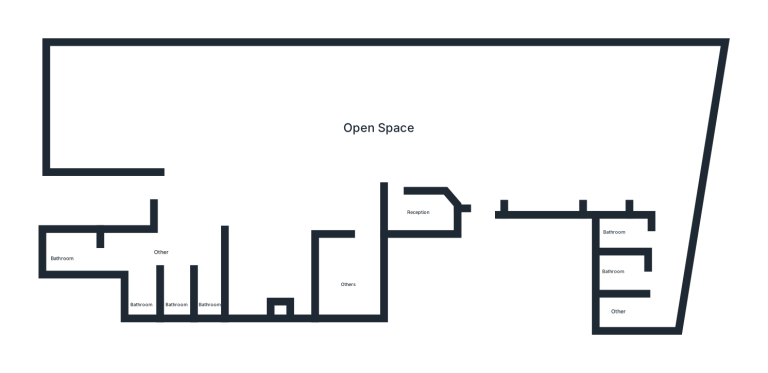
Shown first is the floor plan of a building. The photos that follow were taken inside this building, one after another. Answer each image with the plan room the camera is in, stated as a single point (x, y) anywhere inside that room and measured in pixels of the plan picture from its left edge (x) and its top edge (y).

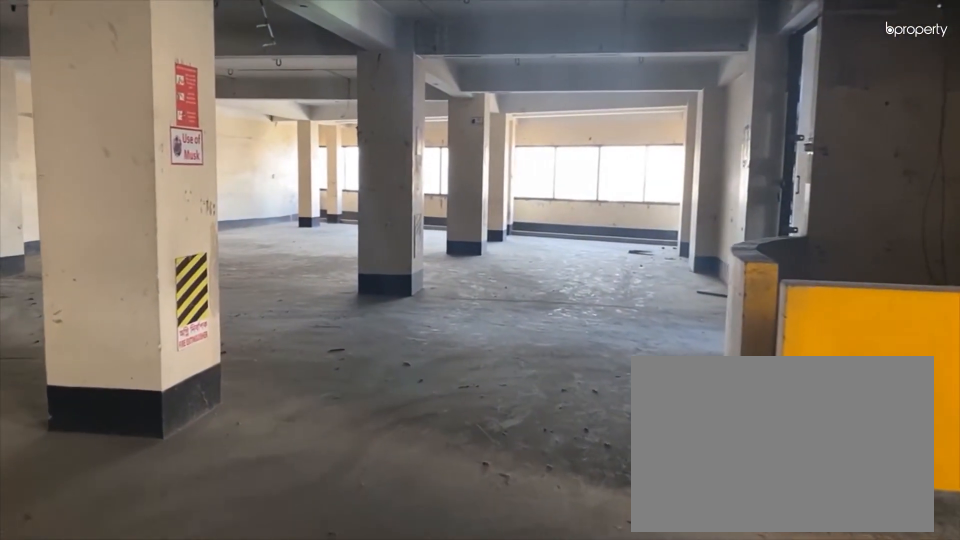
(348, 137)
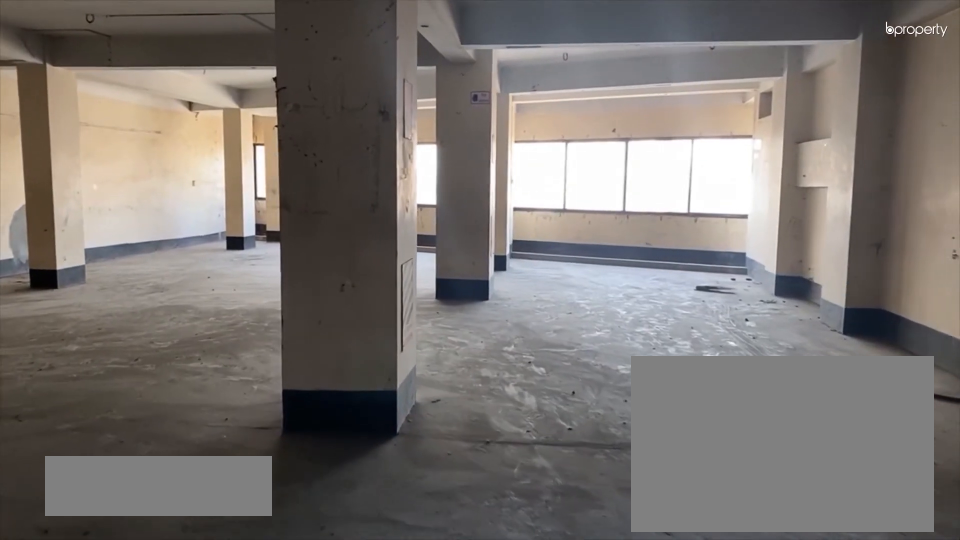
(426, 127)
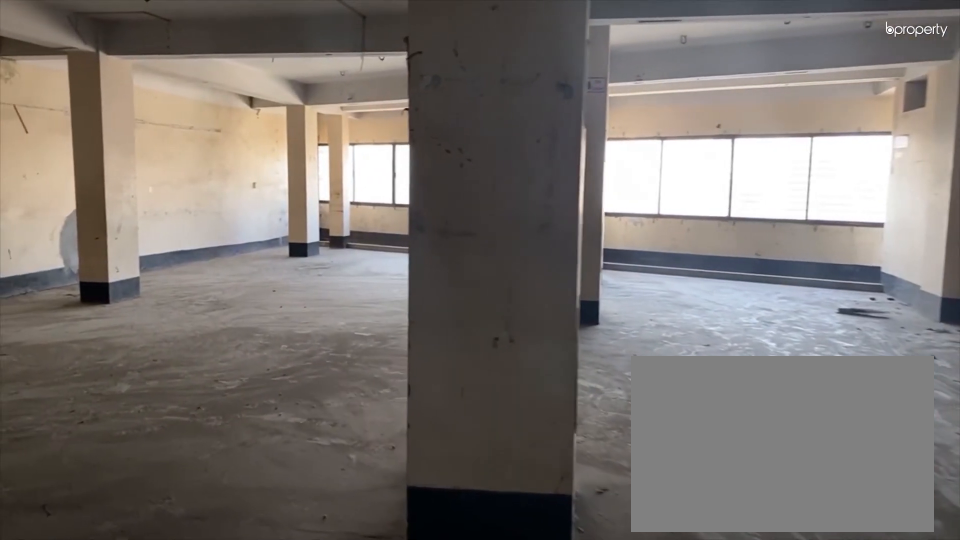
(500, 123)
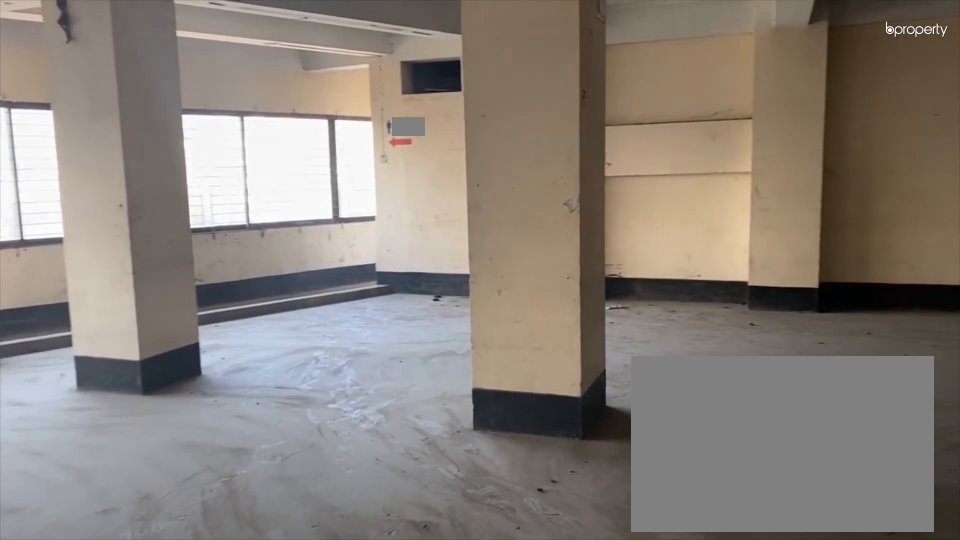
(614, 115)
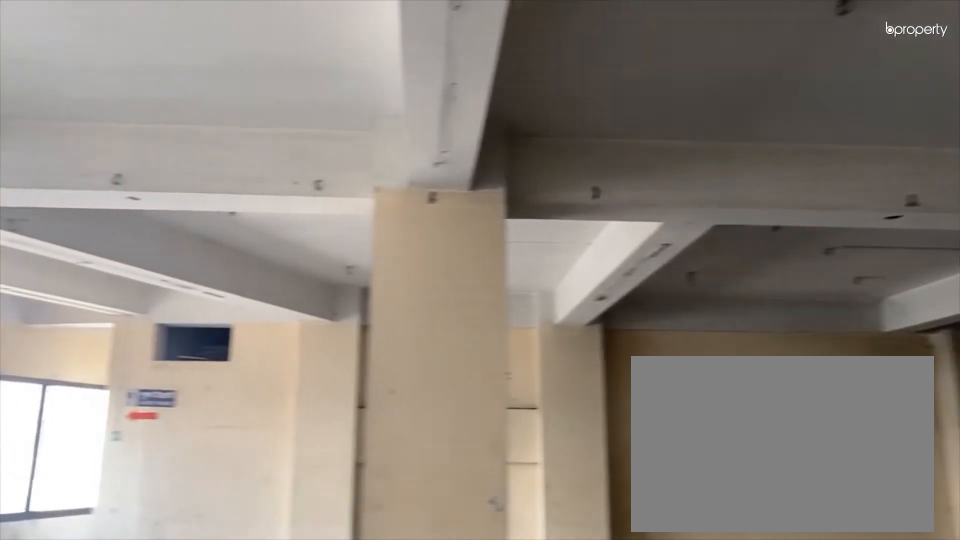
(615, 115)
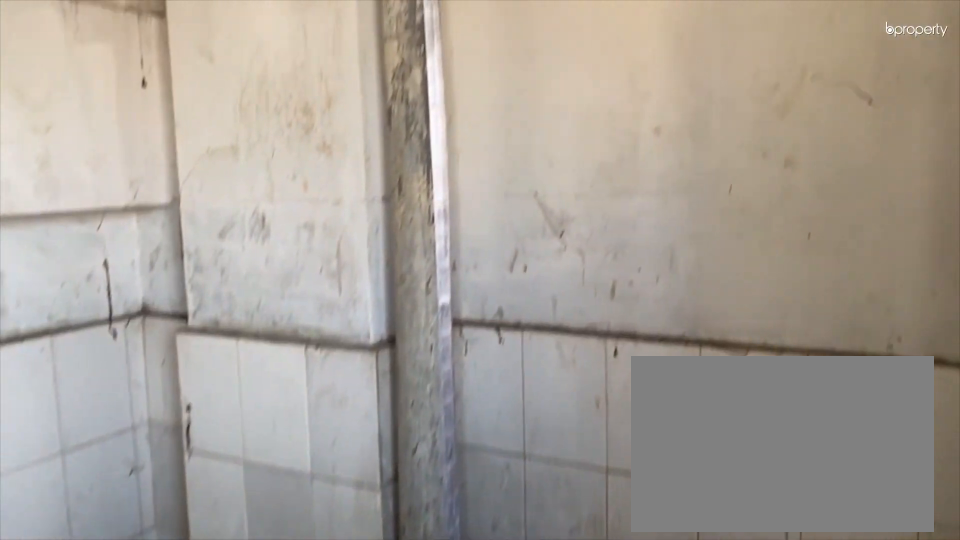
(642, 228)
